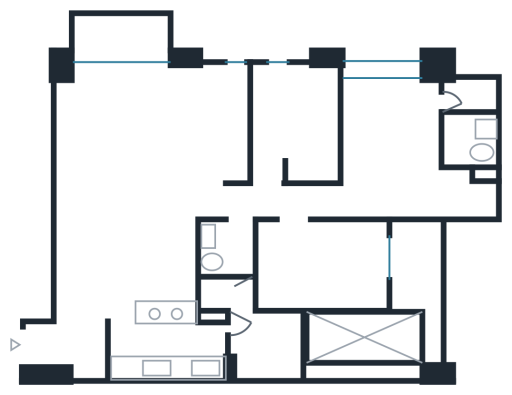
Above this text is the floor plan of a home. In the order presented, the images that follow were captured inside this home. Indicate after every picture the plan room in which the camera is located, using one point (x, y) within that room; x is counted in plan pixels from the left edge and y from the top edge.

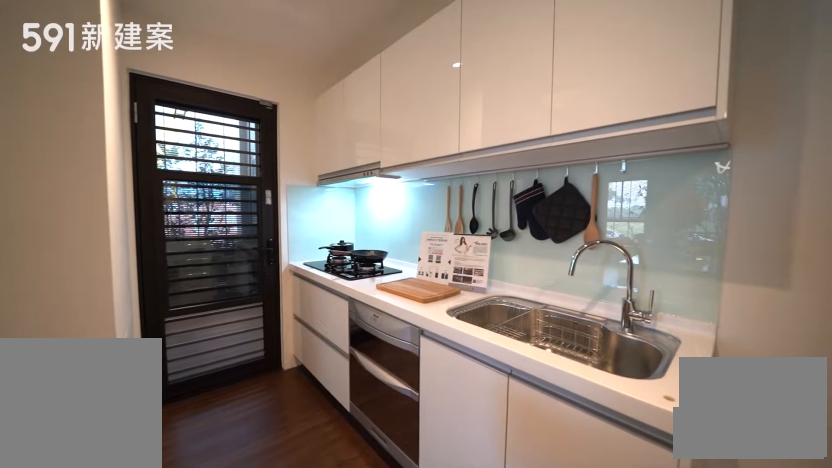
(170, 352)
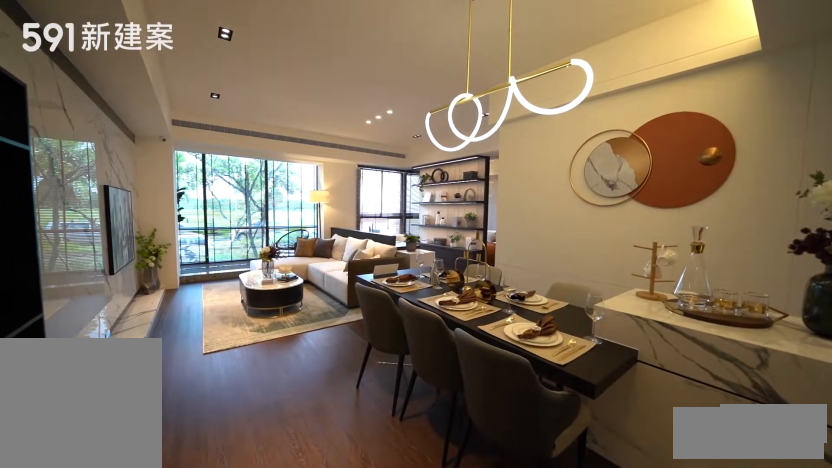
(125, 266)
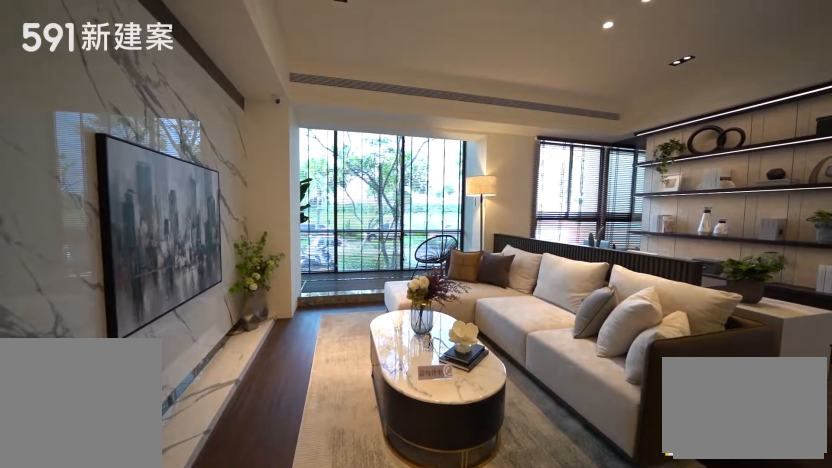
(113, 136)
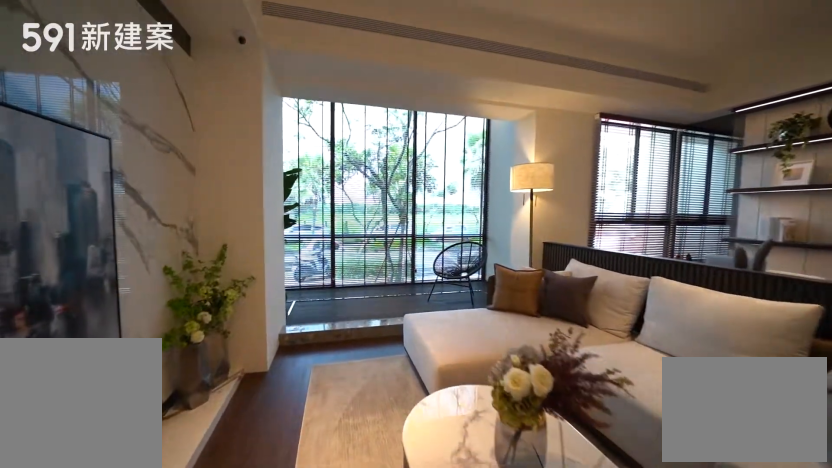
(113, 136)
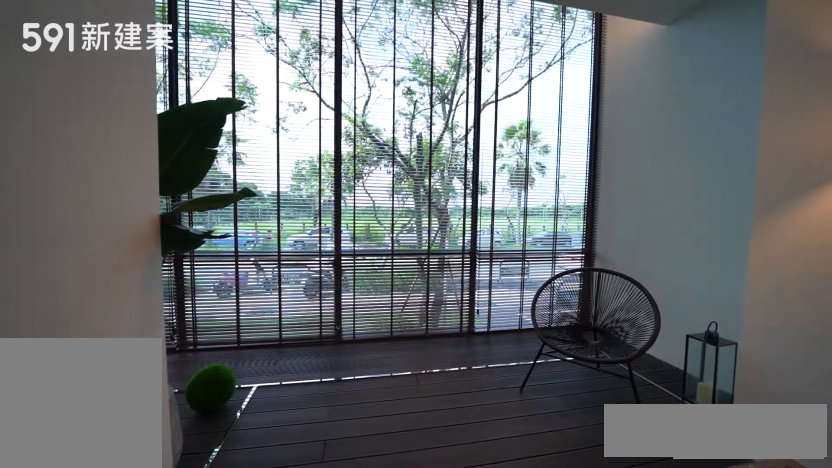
(120, 36)
